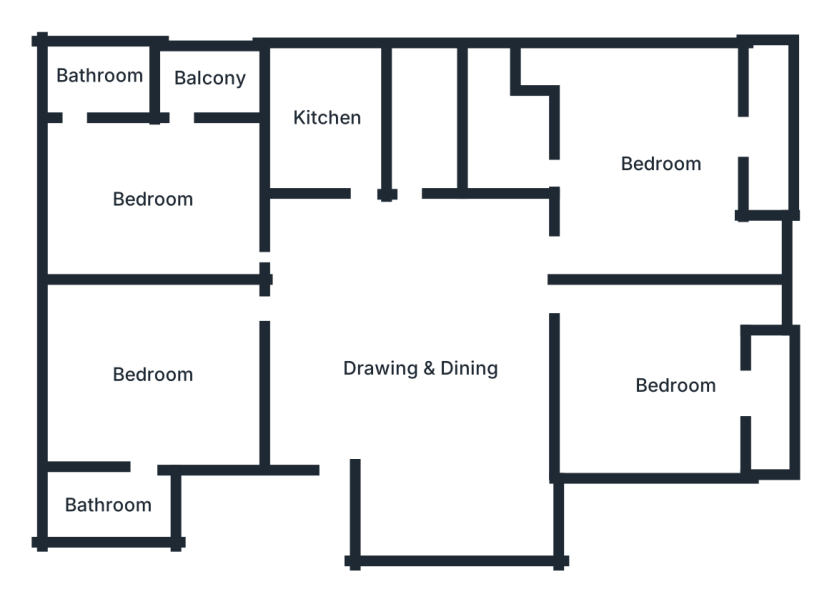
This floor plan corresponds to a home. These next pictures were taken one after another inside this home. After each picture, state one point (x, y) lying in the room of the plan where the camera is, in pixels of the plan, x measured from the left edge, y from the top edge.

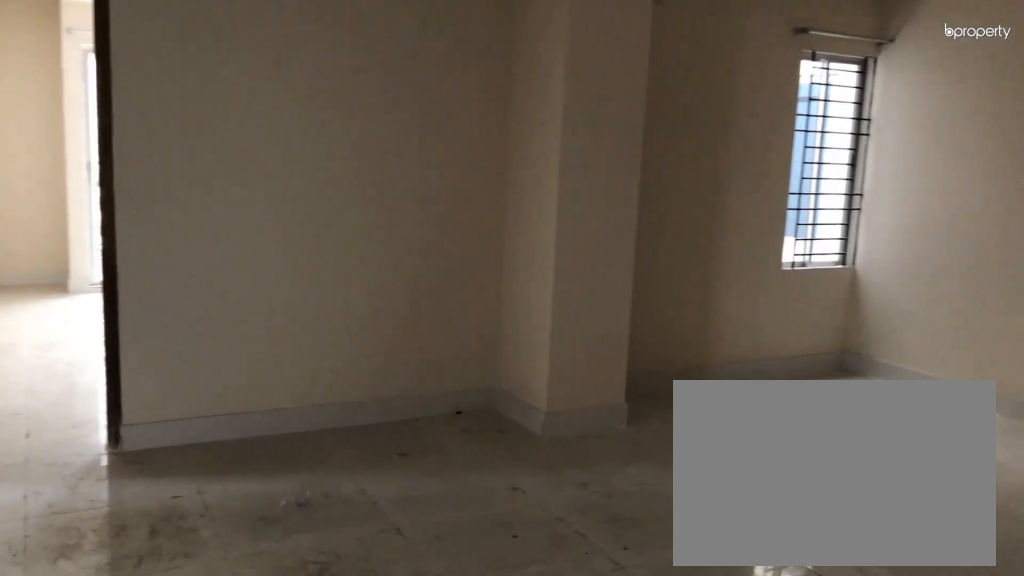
(430, 365)
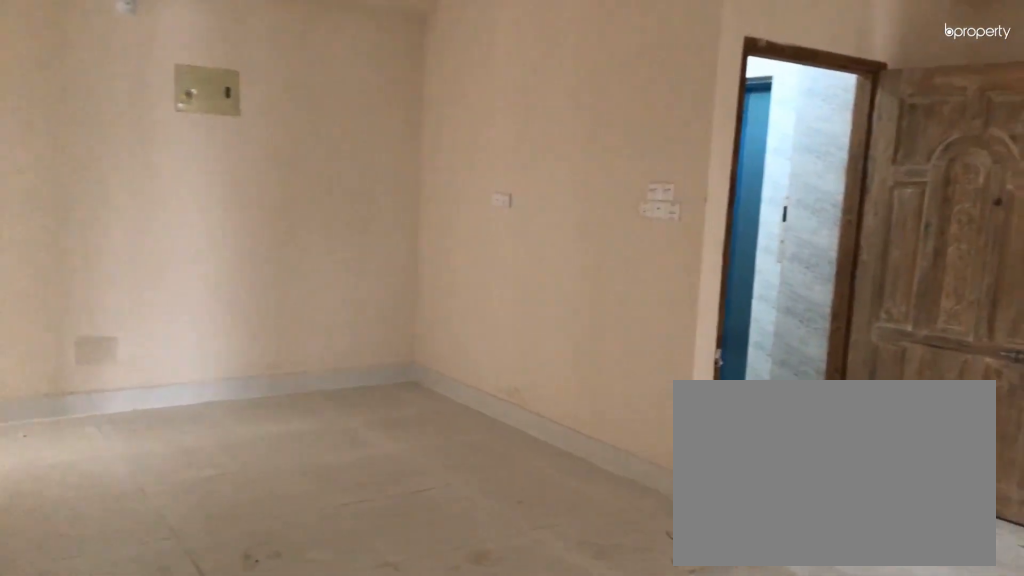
(430, 365)
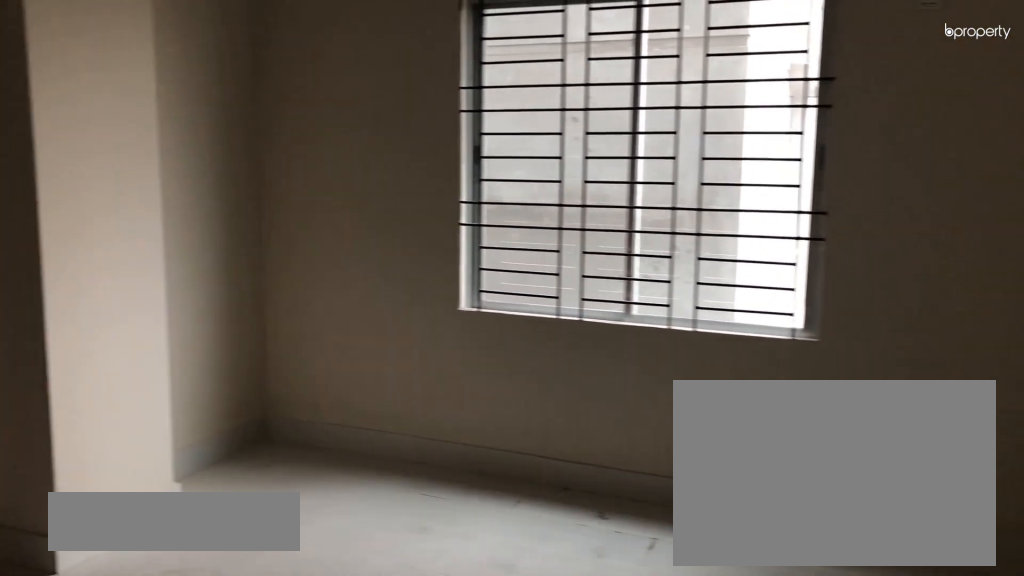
(154, 374)
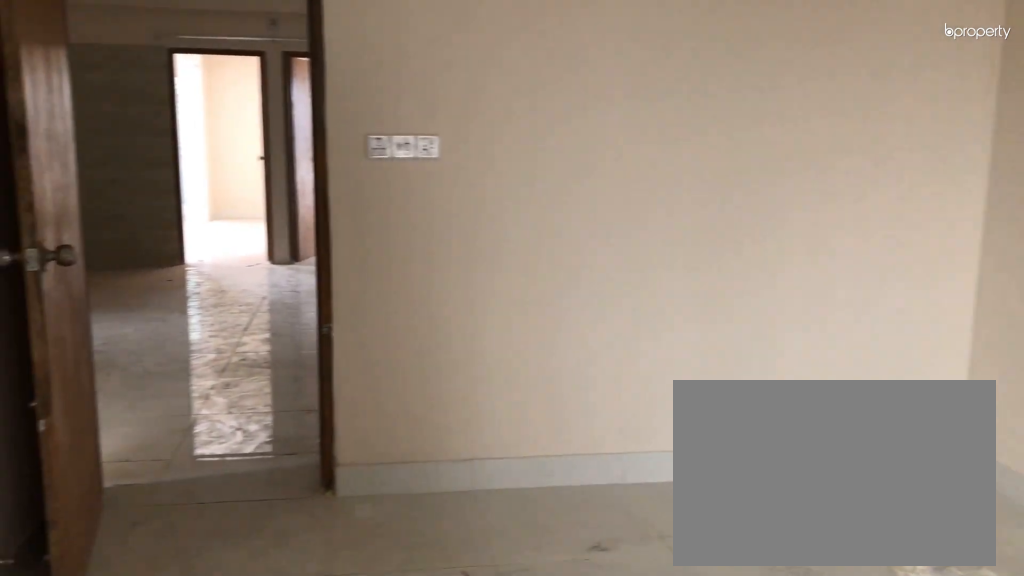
(155, 374)
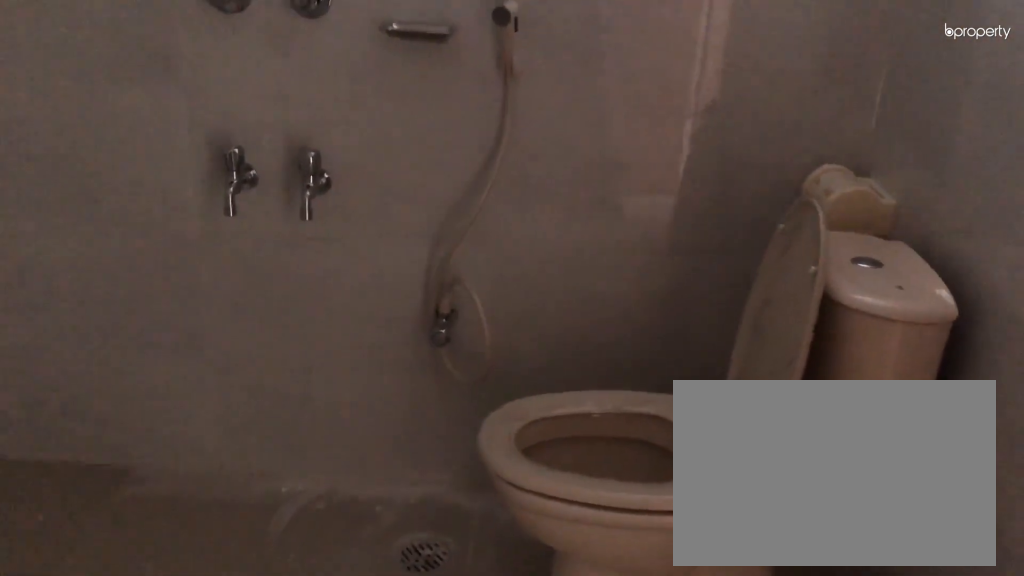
(111, 507)
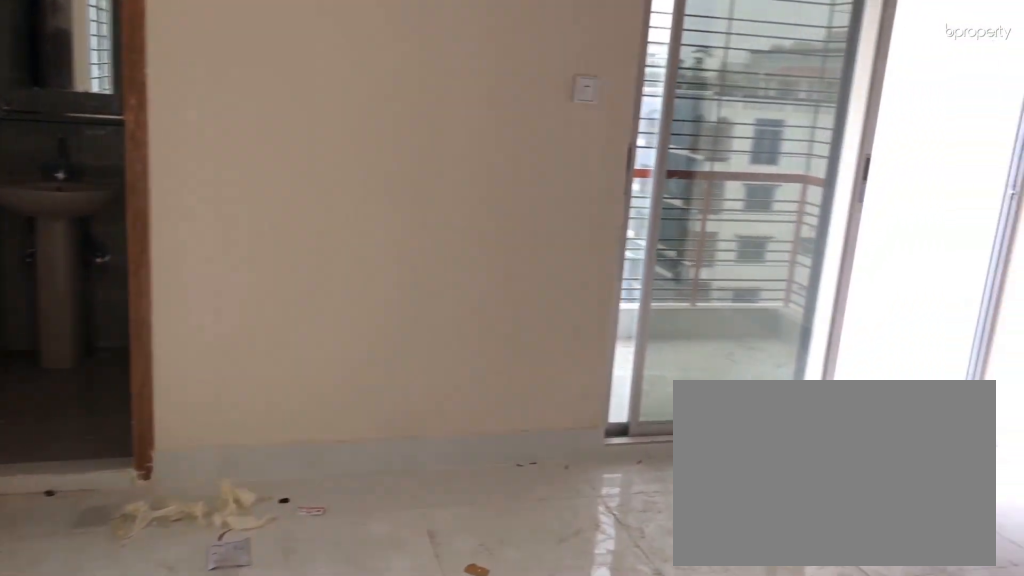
(154, 198)
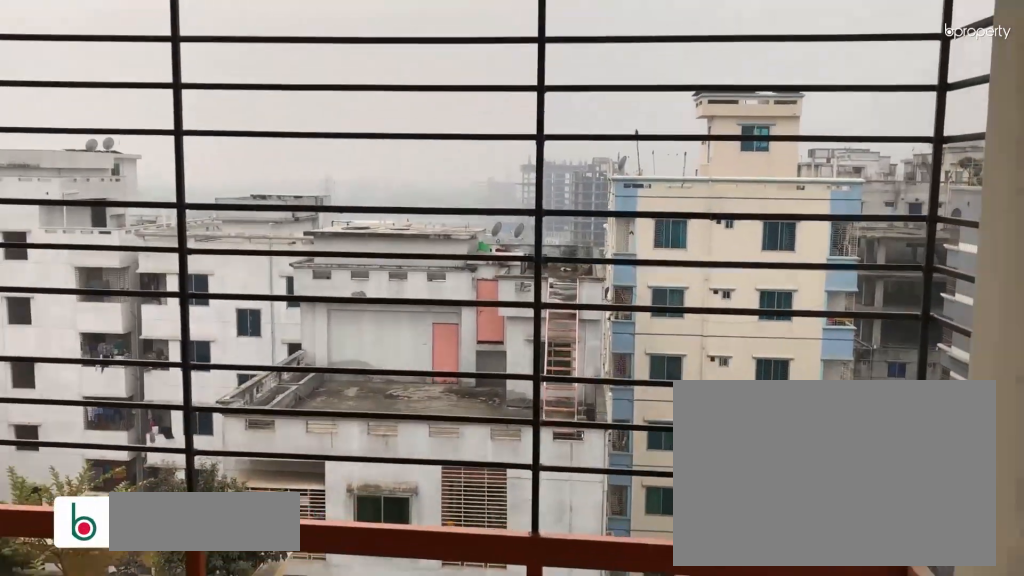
(208, 80)
